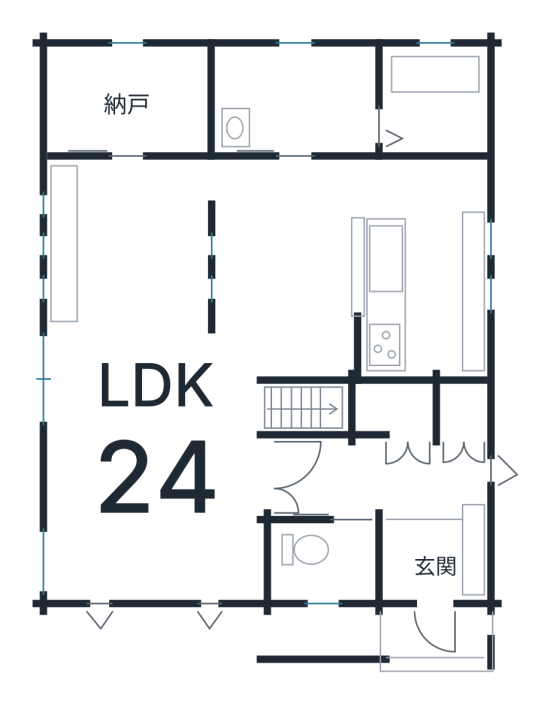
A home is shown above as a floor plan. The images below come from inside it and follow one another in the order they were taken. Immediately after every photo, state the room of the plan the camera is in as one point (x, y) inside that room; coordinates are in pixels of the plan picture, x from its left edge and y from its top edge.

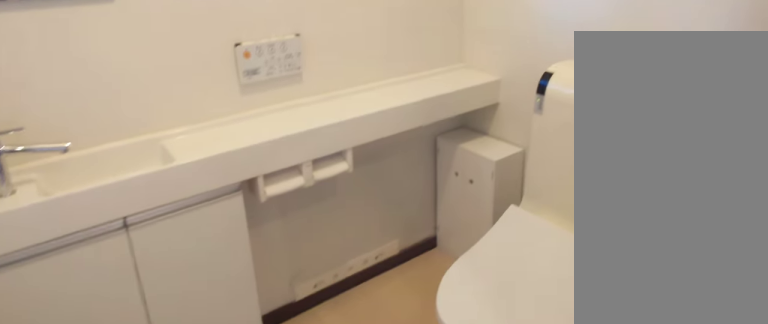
(322, 561)
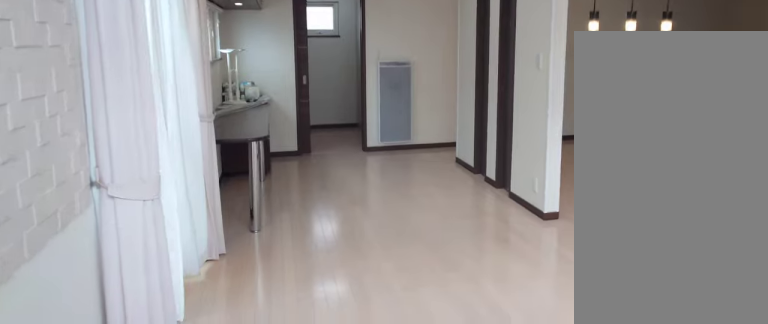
(161, 390)
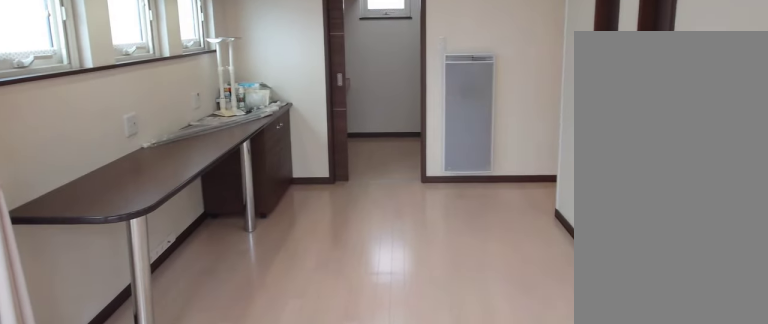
(161, 390)
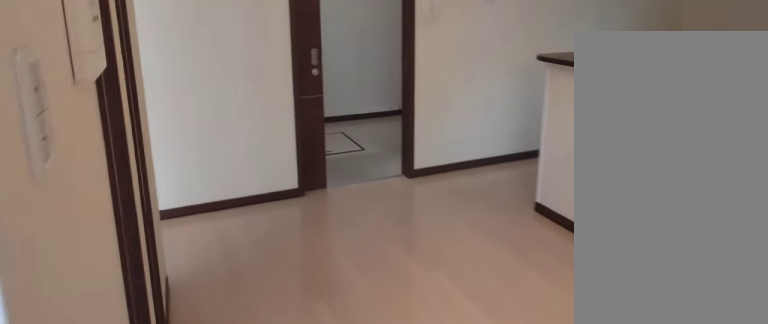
(272, 276)
